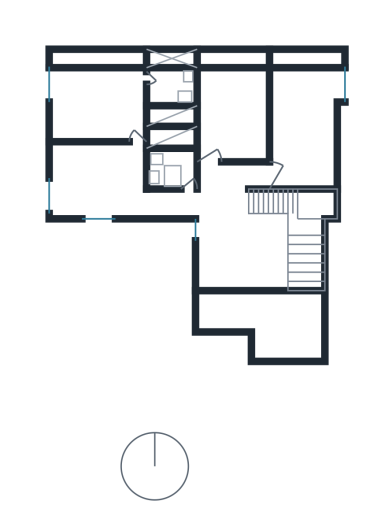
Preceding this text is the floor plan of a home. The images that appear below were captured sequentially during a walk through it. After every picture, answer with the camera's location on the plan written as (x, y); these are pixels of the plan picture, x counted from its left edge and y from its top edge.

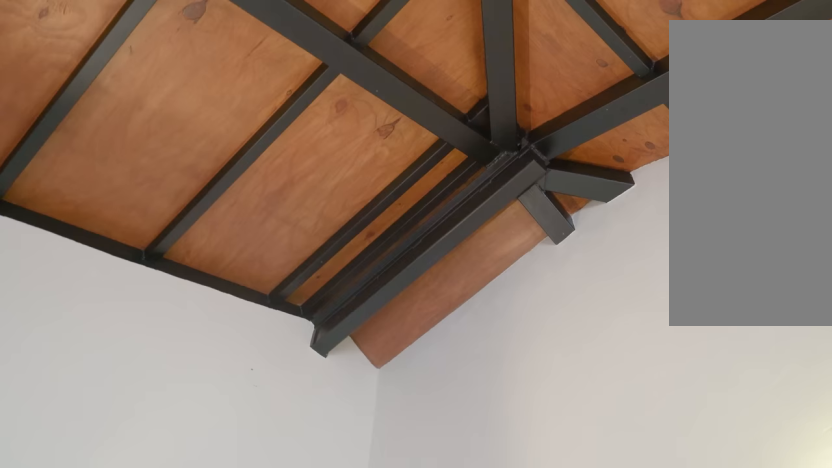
(136, 84)
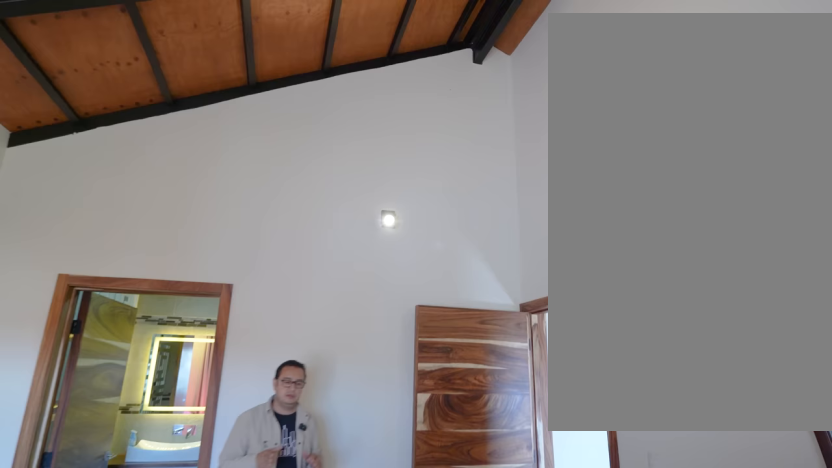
(128, 95)
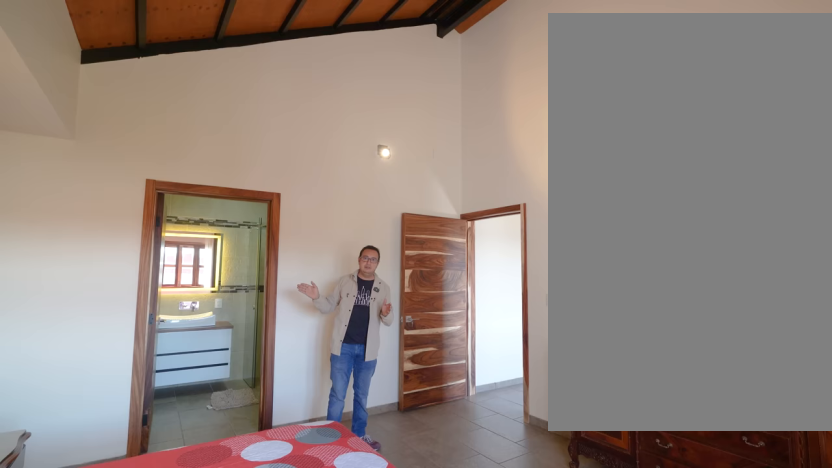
(107, 87)
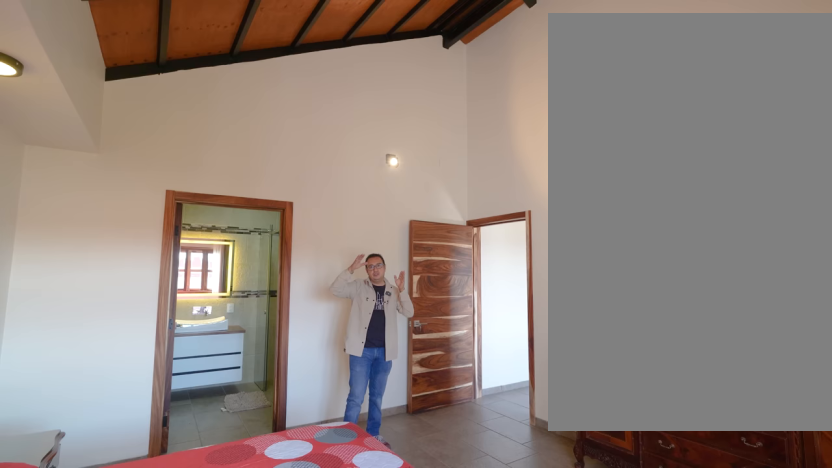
(95, 95)
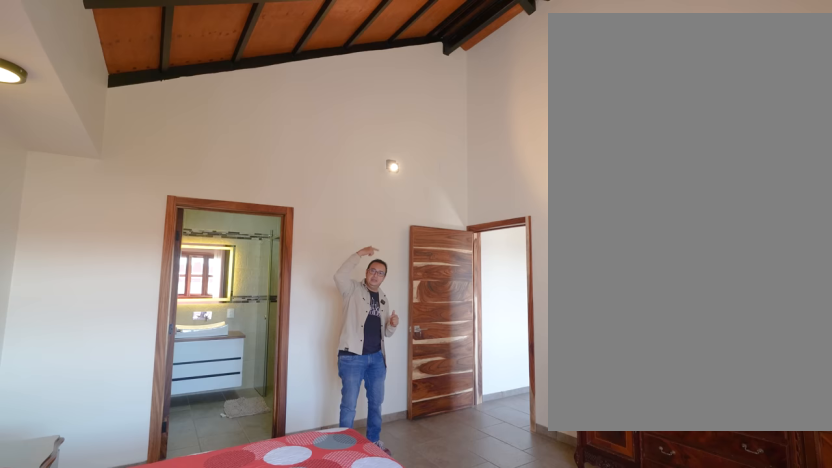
(92, 114)
